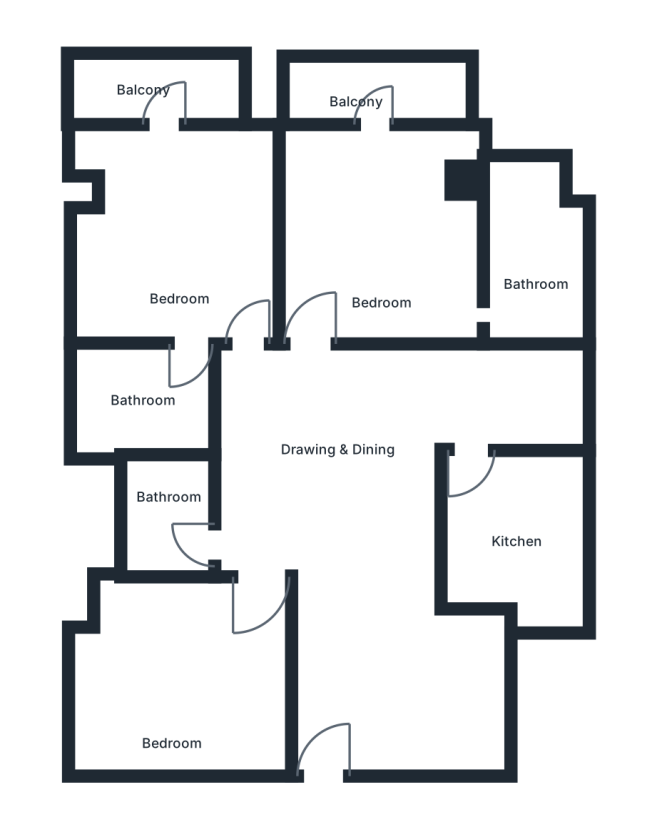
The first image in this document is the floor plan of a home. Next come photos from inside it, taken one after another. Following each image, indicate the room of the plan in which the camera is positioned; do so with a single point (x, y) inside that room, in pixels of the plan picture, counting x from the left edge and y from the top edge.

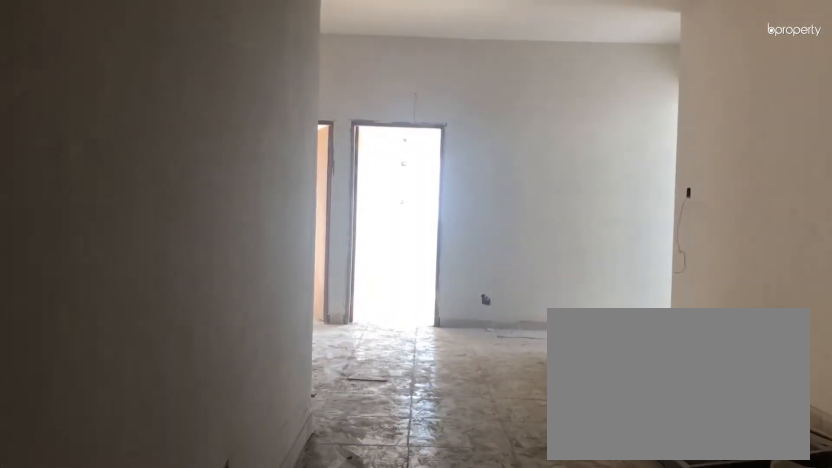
(333, 760)
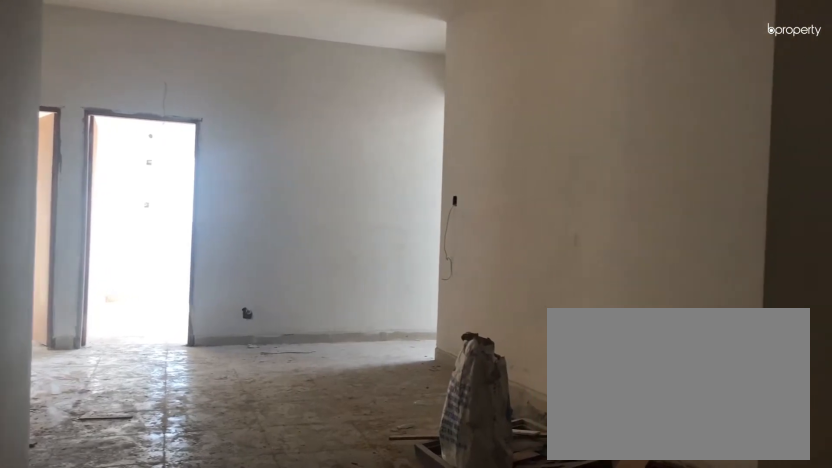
(331, 512)
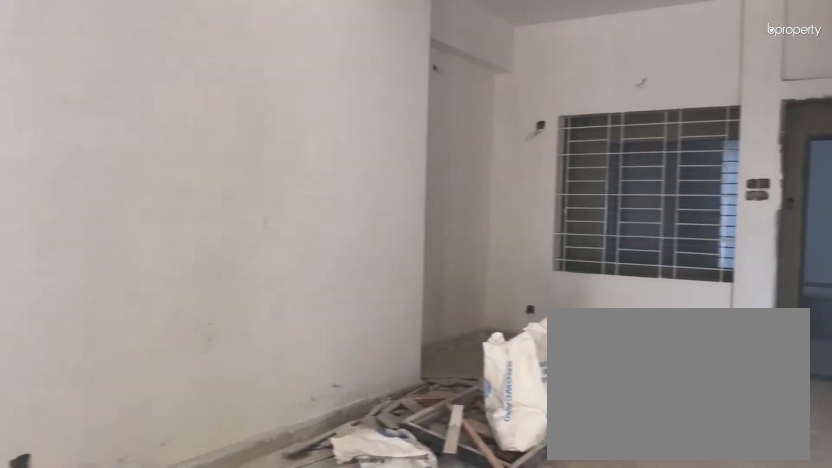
(331, 511)
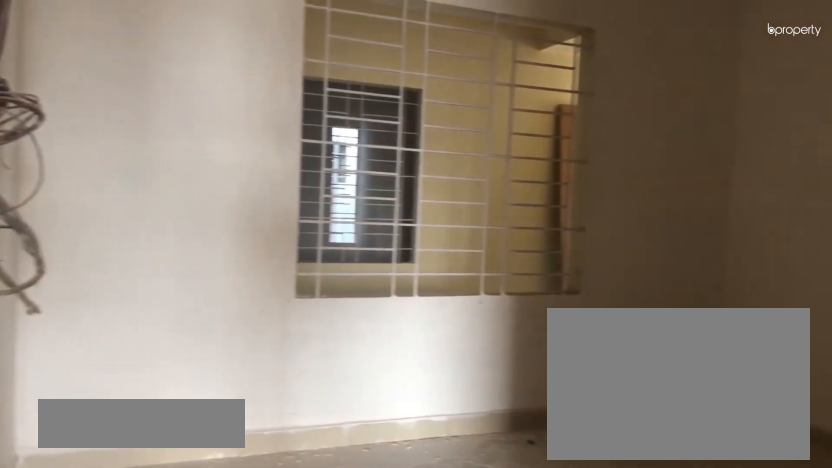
(177, 713)
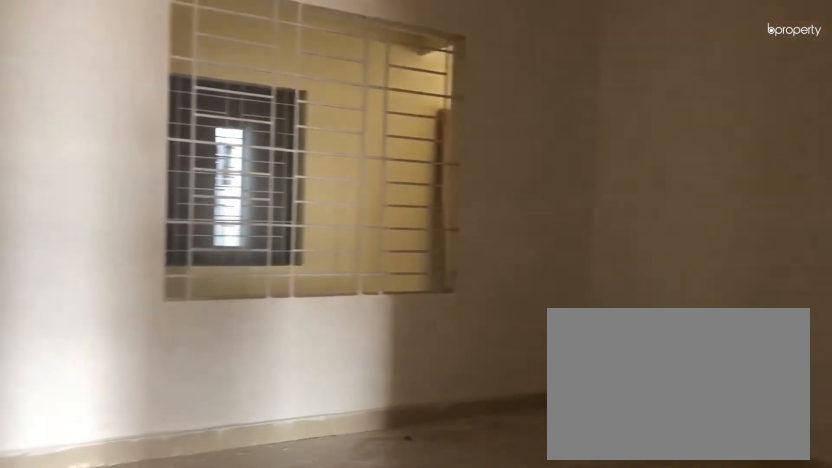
(177, 713)
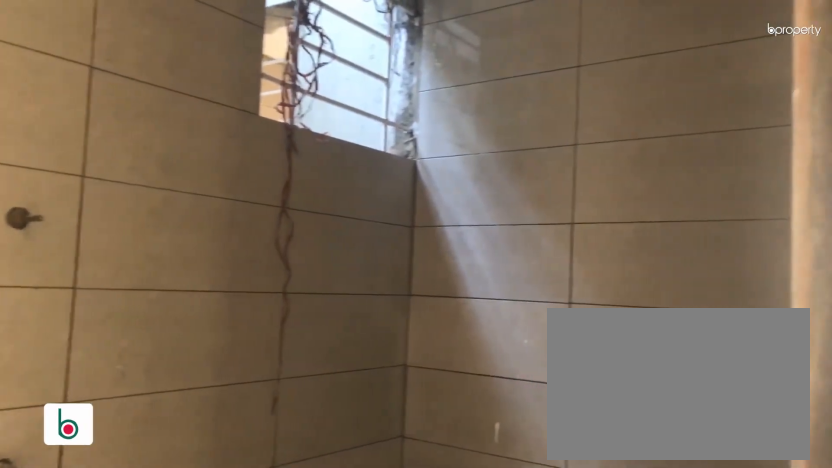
(177, 490)
